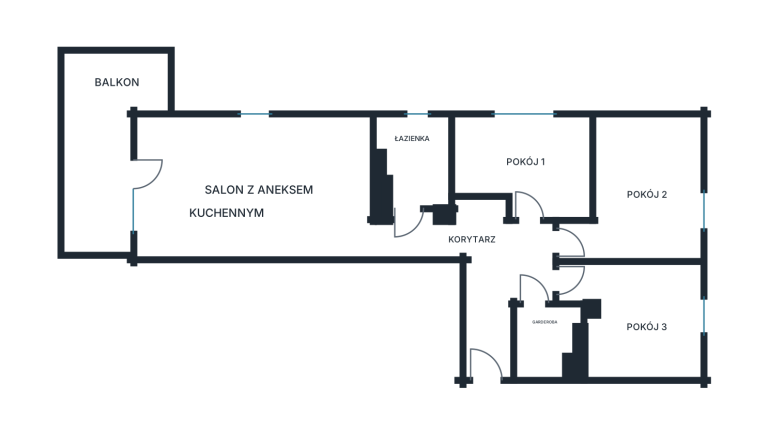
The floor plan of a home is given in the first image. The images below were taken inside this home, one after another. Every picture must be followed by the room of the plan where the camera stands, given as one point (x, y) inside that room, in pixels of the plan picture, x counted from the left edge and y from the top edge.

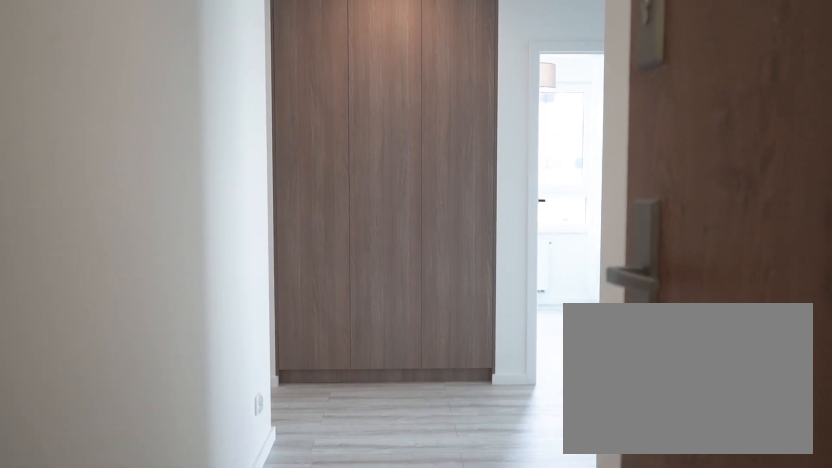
(482, 265)
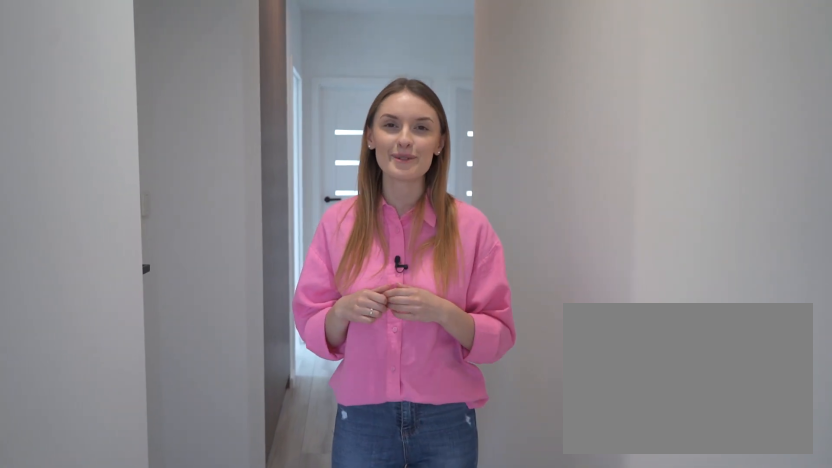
(481, 265)
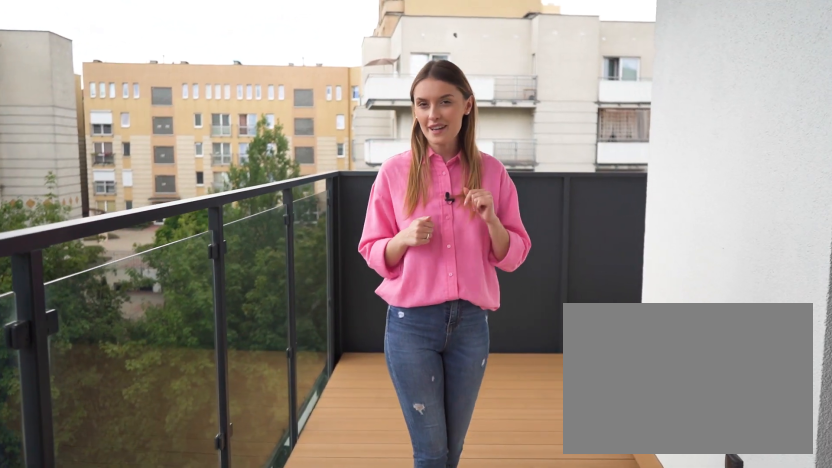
(107, 144)
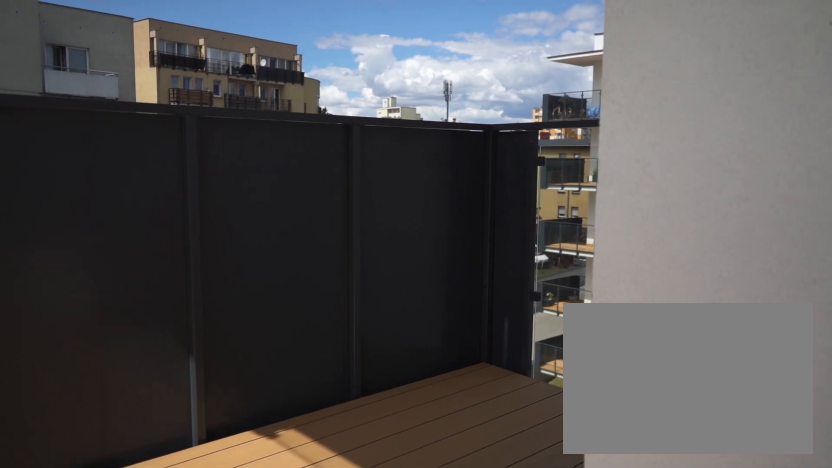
(106, 145)
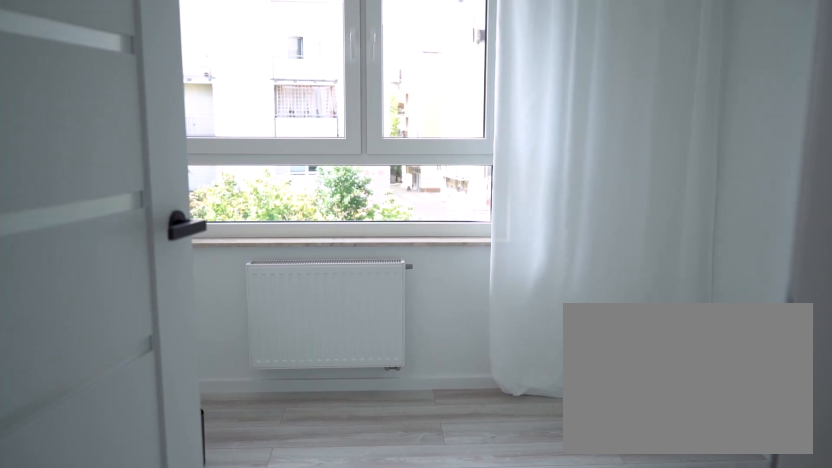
(527, 161)
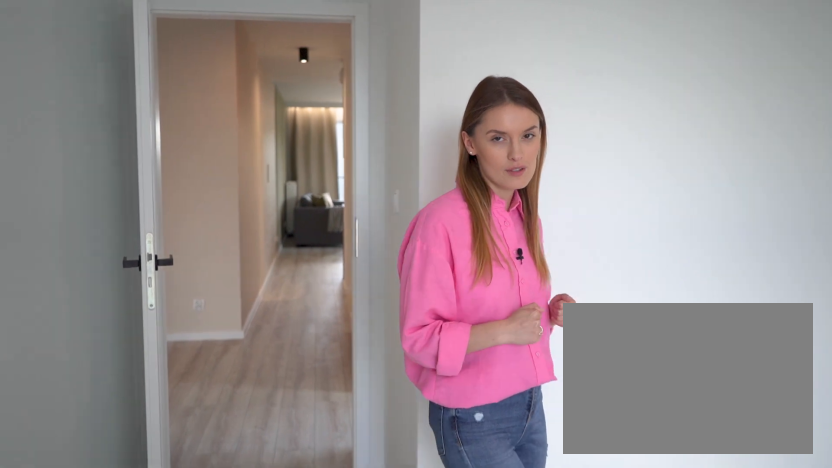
(644, 192)
